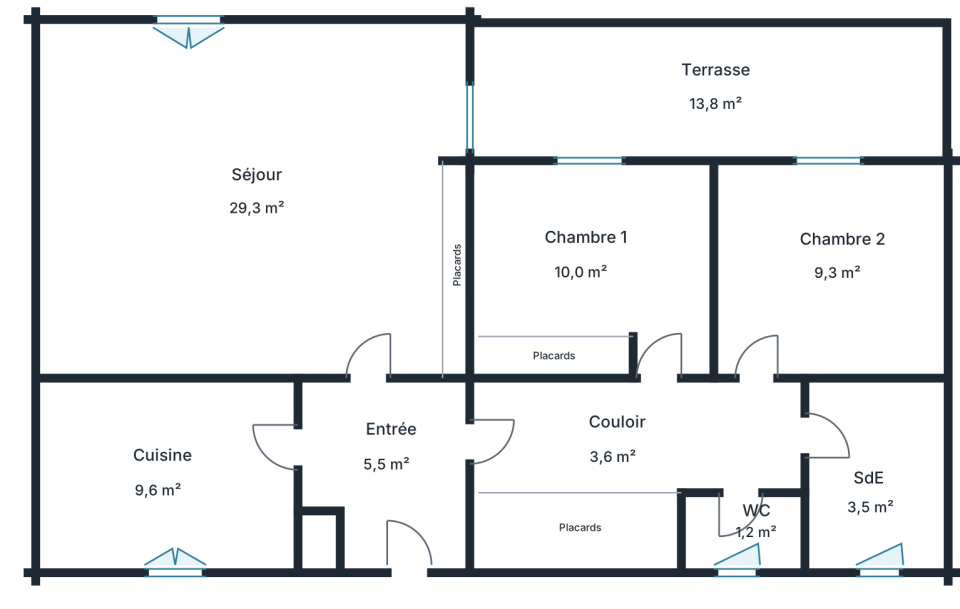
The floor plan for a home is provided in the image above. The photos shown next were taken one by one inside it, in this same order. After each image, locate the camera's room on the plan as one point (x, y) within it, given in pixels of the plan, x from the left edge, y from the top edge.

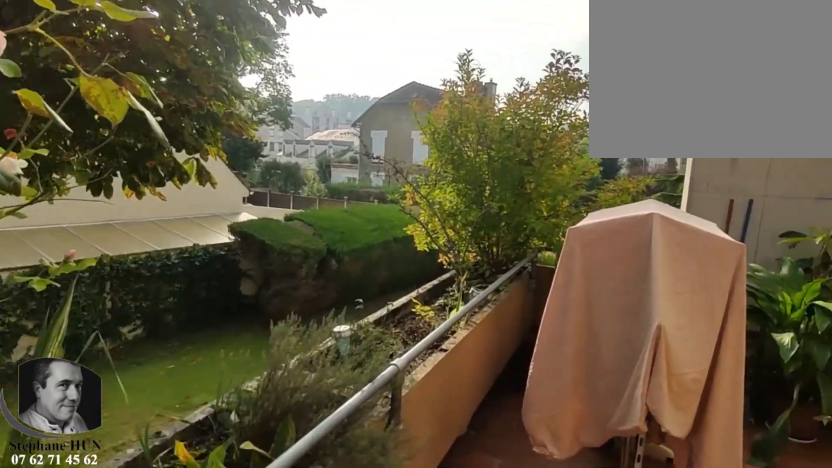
(712, 84)
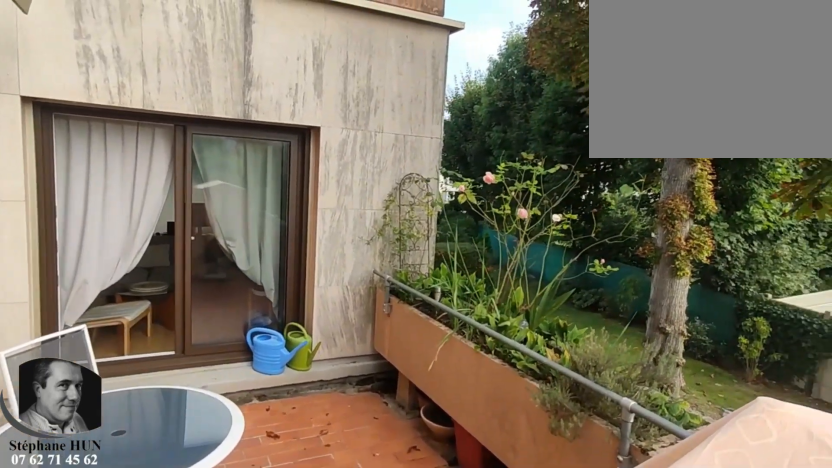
(712, 84)
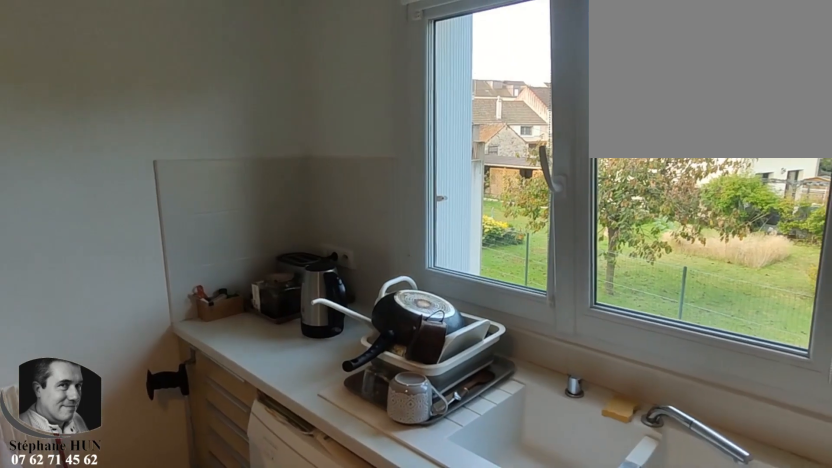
(166, 474)
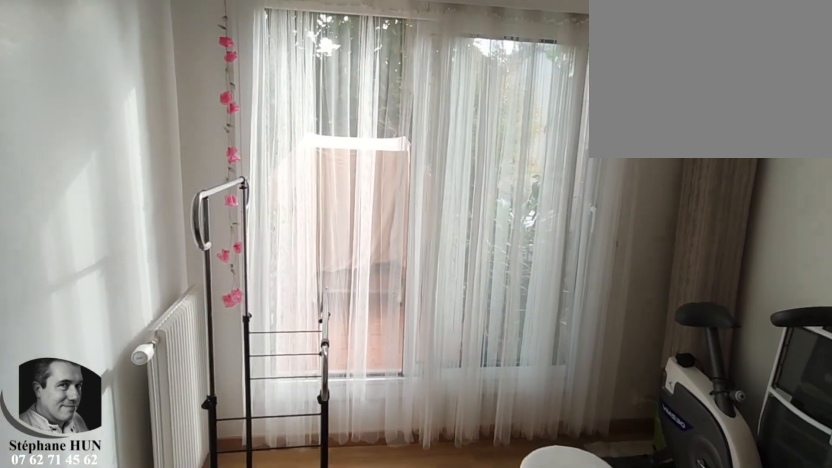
(832, 273)
